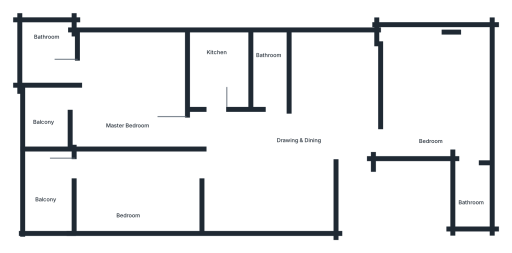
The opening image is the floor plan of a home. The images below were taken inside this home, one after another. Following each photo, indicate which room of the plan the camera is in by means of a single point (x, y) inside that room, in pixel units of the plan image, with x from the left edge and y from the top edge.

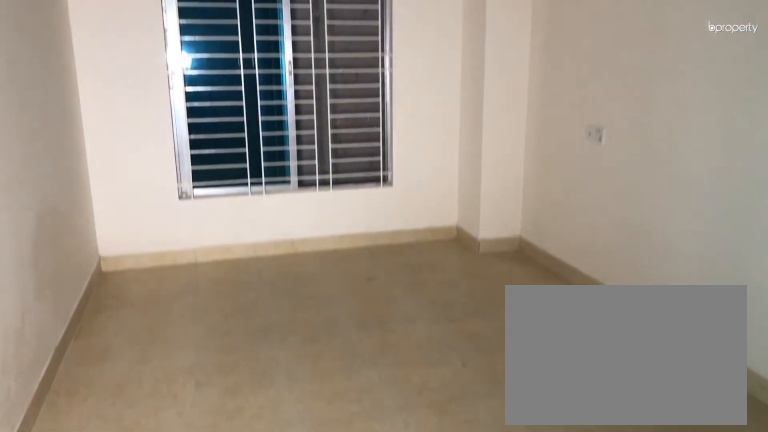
(298, 147)
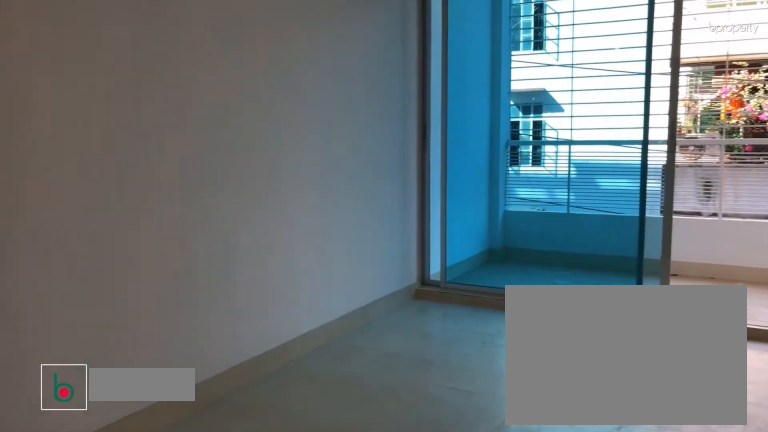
(128, 191)
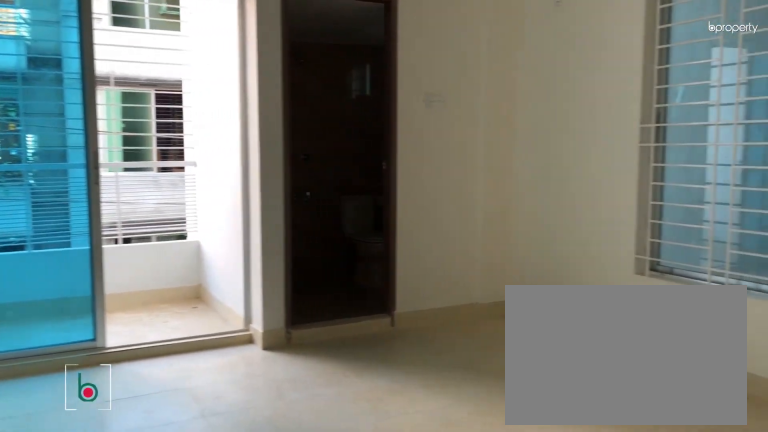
(124, 100)
